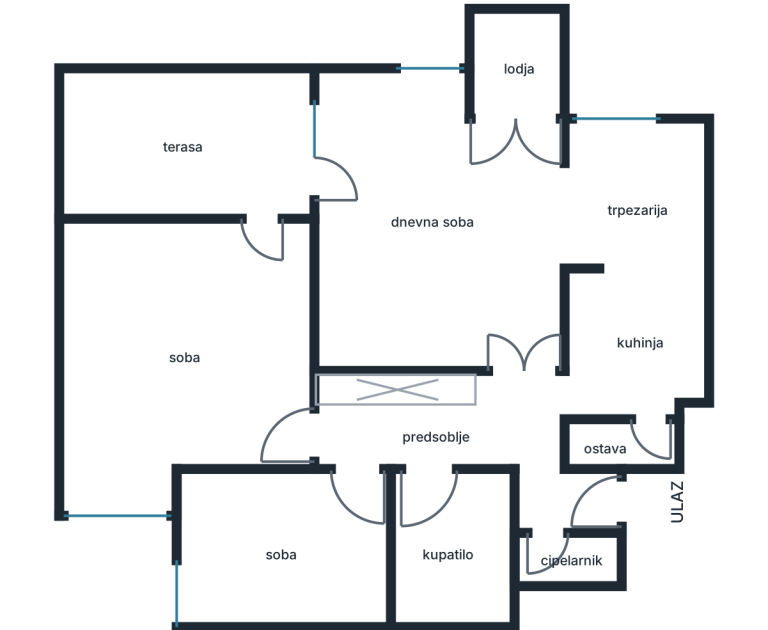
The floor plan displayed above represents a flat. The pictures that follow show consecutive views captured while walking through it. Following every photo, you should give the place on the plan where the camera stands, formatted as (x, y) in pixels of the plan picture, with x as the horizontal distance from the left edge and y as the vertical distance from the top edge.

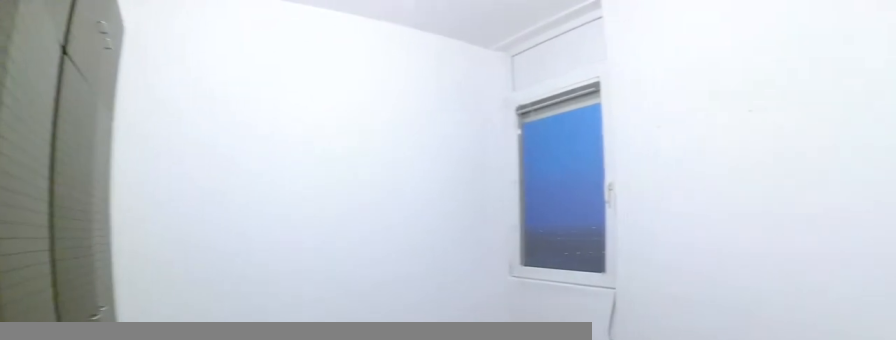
(355, 460)
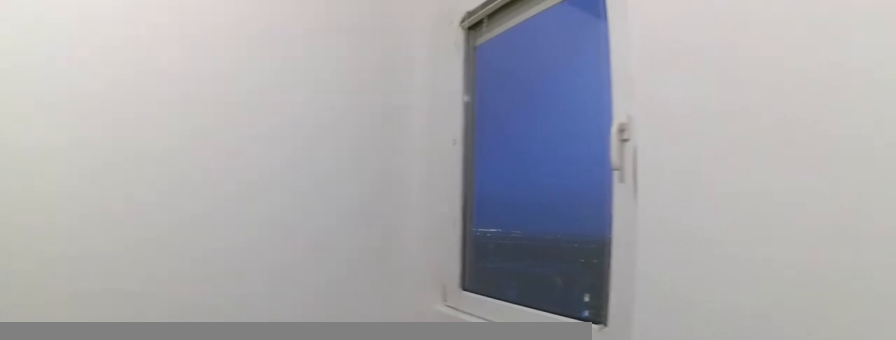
(250, 503)
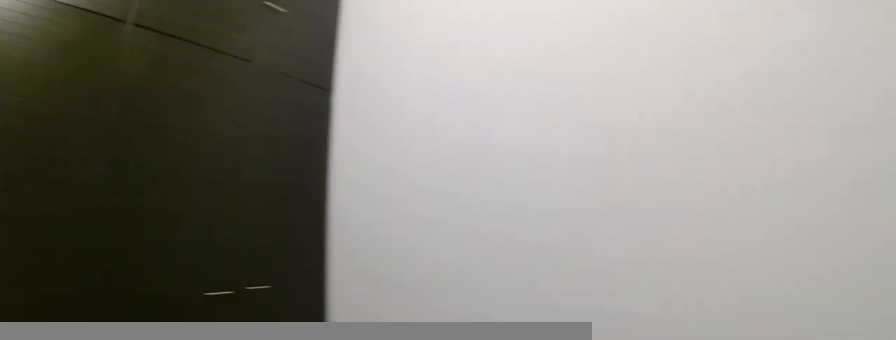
(205, 512)
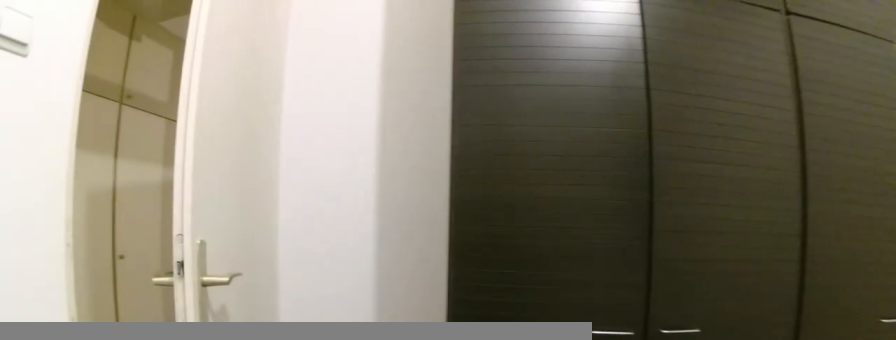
(218, 532)
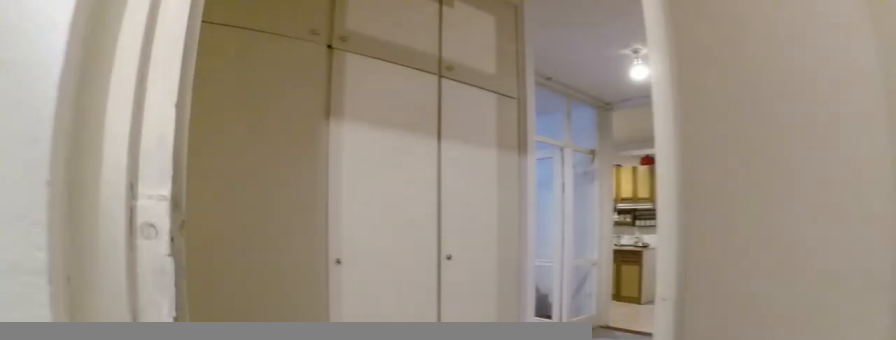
(314, 516)
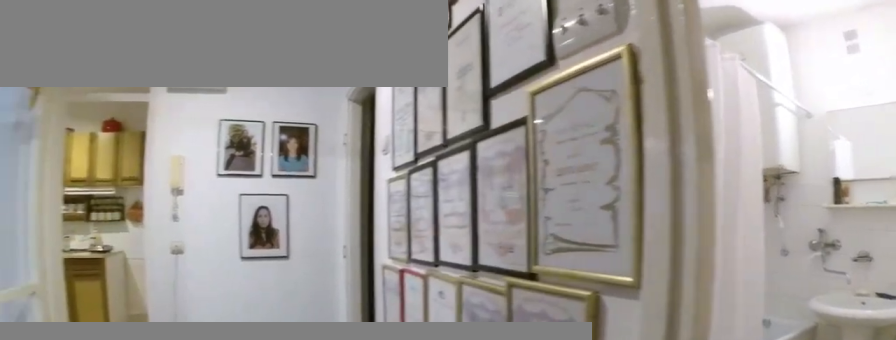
(360, 442)
